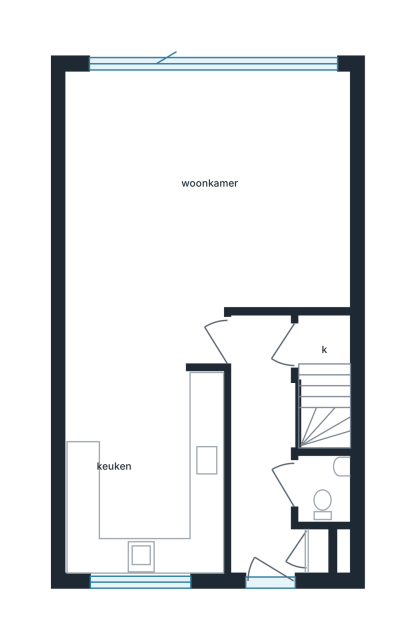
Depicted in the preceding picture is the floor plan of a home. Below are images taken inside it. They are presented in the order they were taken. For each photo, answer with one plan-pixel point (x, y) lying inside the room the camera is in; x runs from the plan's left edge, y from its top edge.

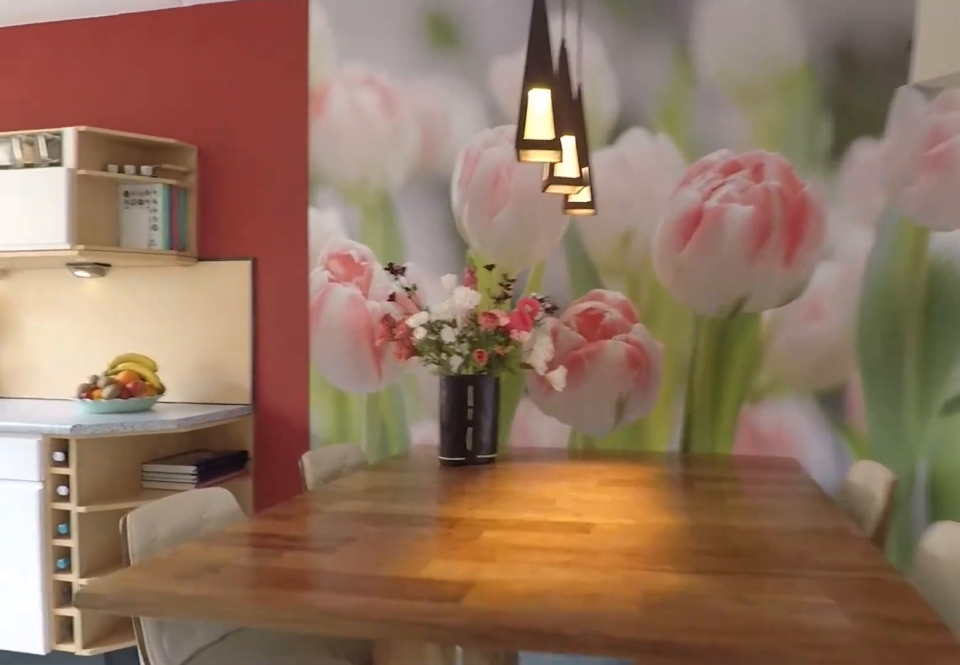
(261, 211)
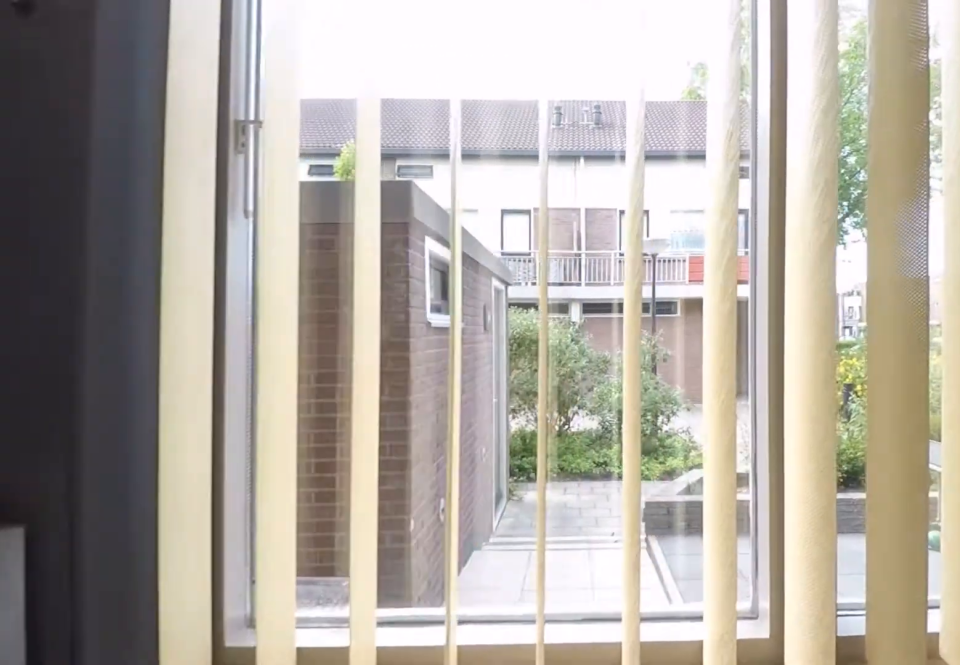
(143, 472)
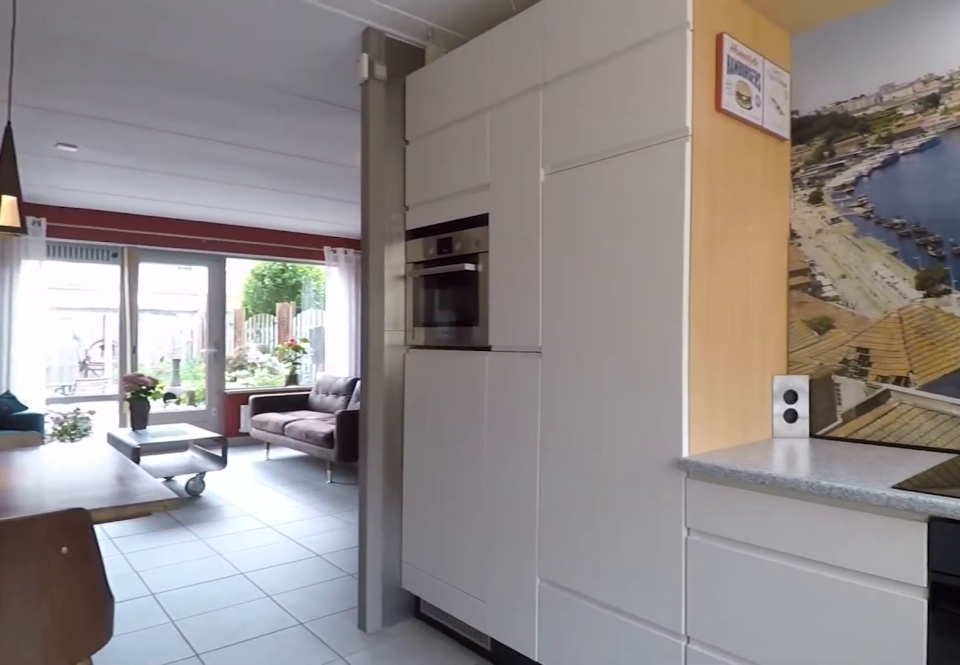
(143, 472)
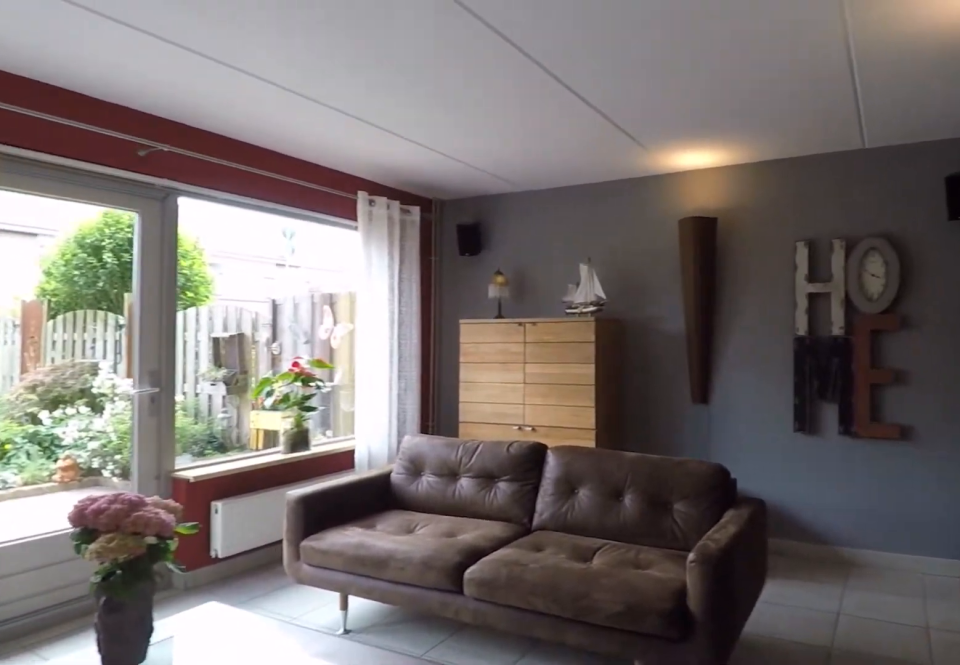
(261, 211)
